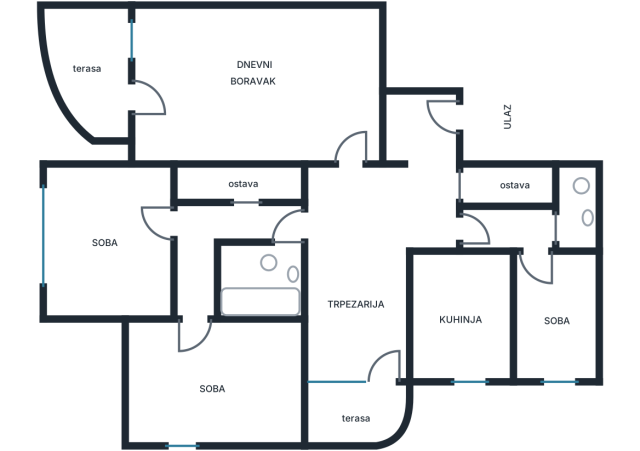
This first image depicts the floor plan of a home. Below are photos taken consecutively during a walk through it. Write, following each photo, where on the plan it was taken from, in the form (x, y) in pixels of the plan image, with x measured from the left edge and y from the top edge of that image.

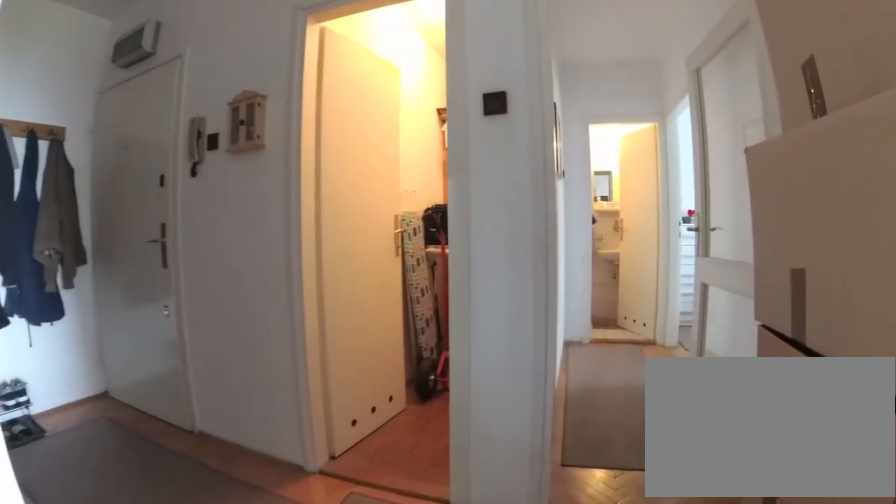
(372, 230)
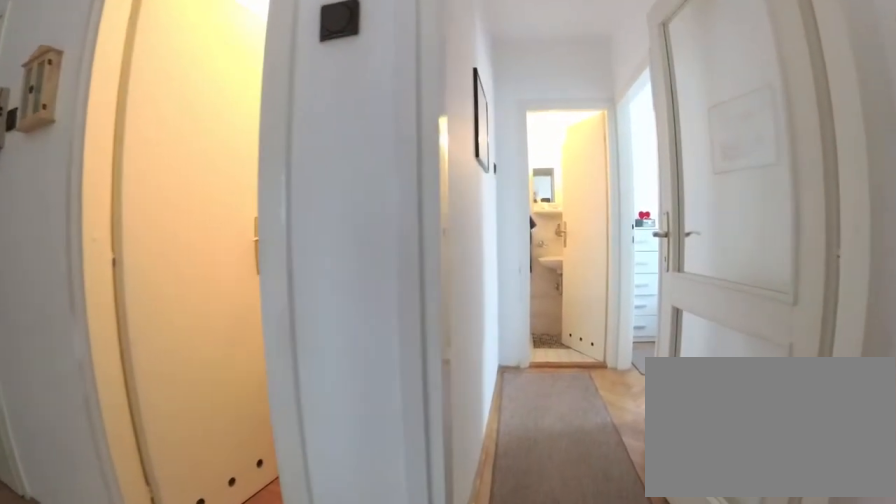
(403, 230)
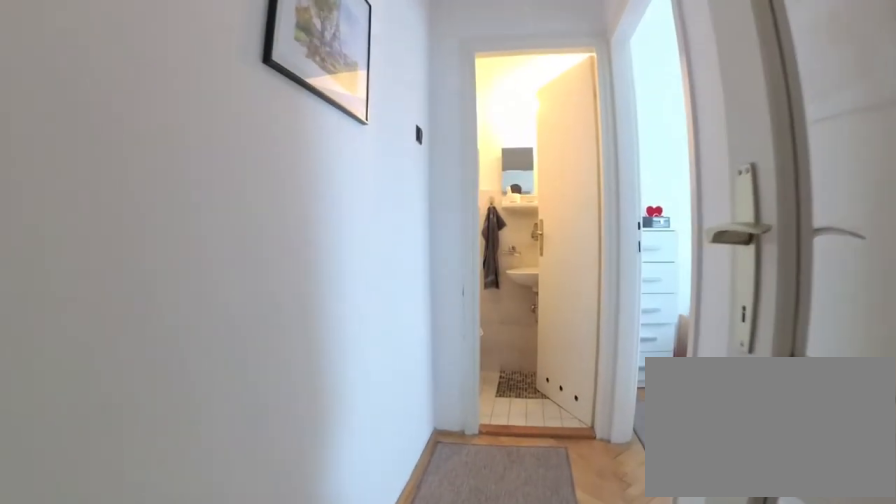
(449, 230)
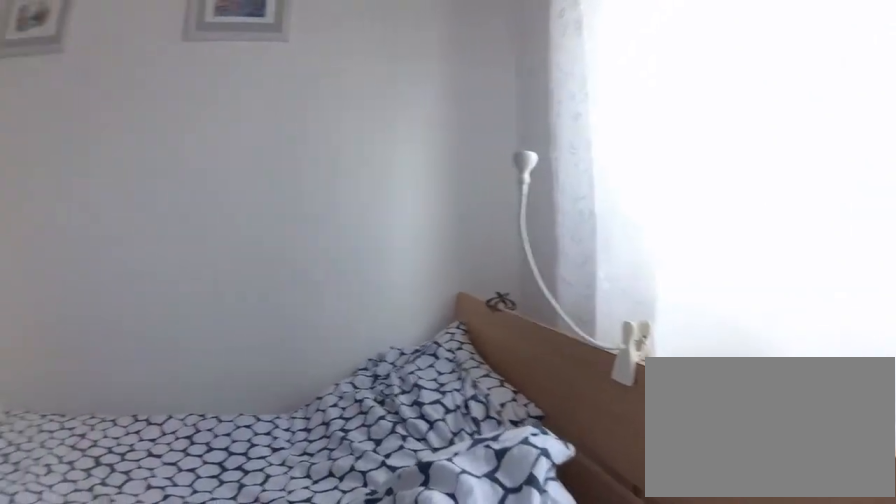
(530, 349)
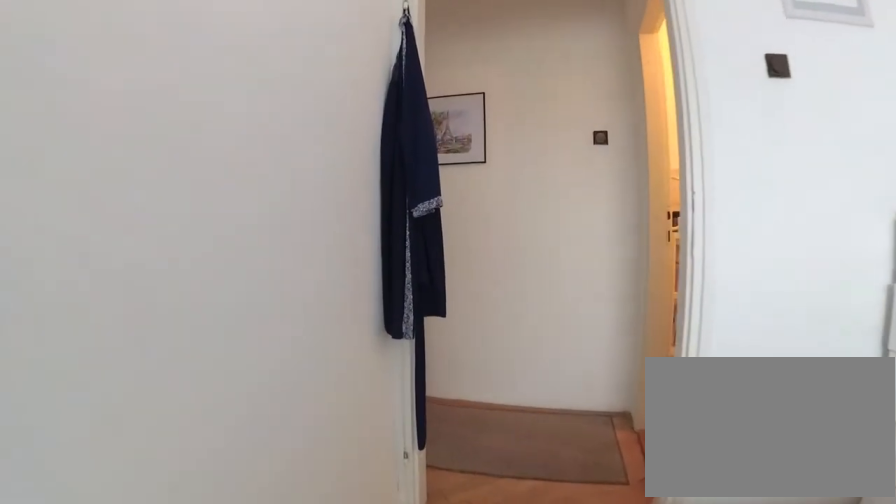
(540, 328)
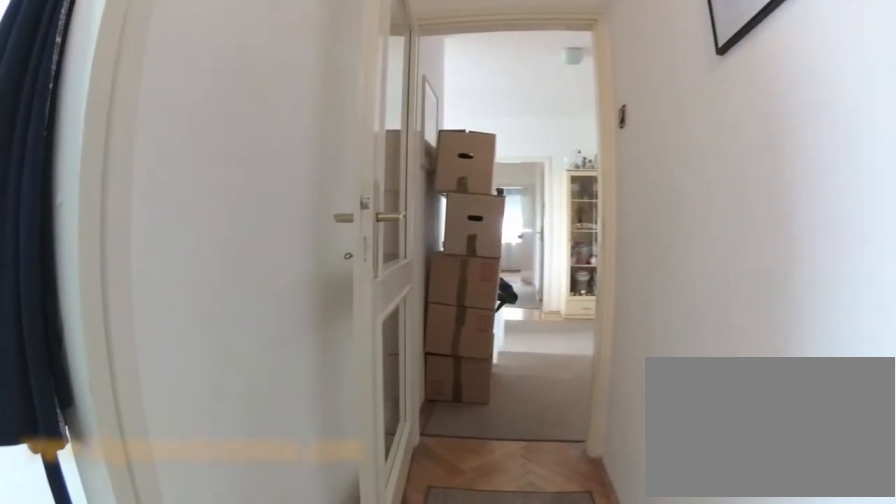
(550, 237)
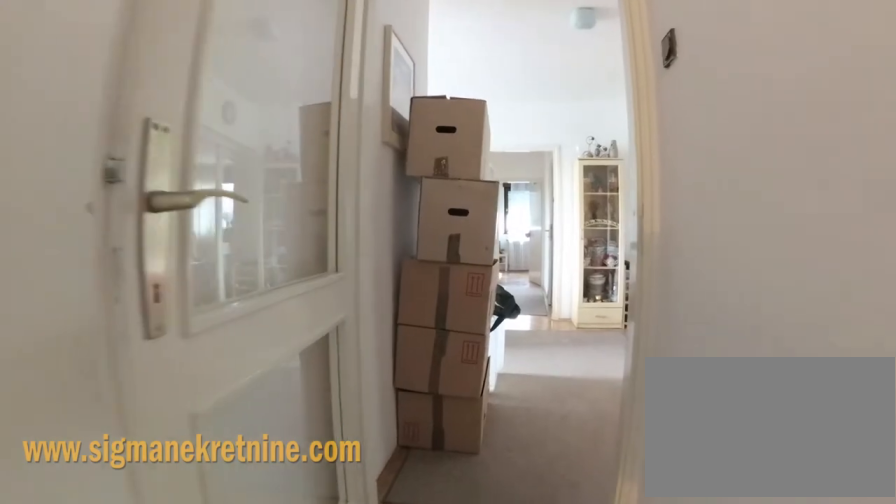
(522, 231)
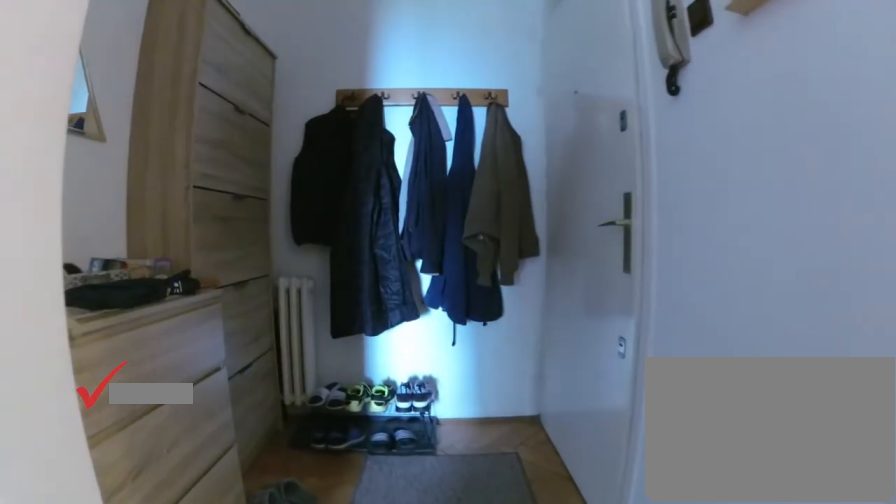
(429, 205)
